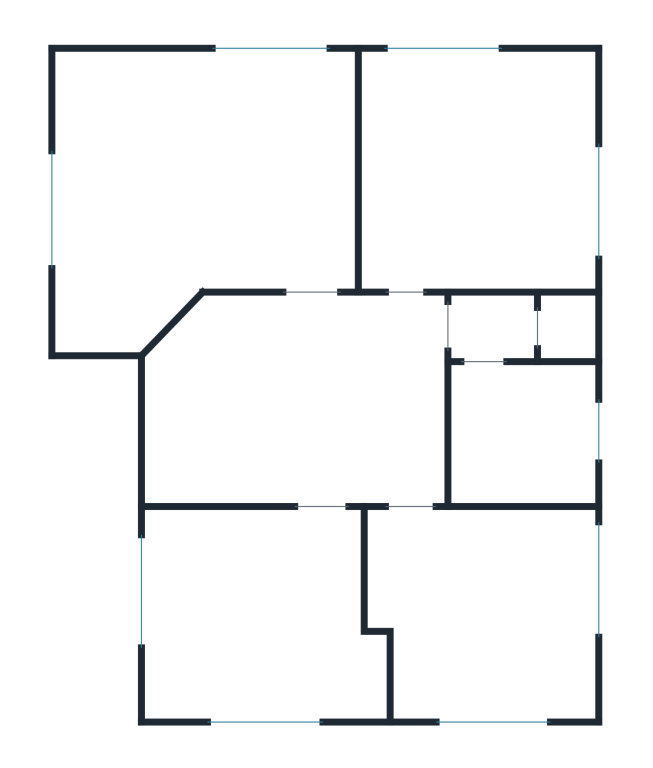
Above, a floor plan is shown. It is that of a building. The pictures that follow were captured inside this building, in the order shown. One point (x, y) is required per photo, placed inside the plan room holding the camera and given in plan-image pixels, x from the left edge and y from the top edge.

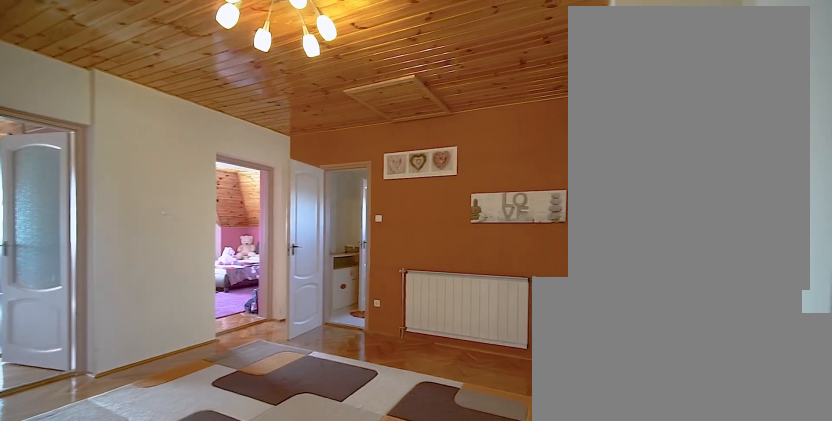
(363, 393)
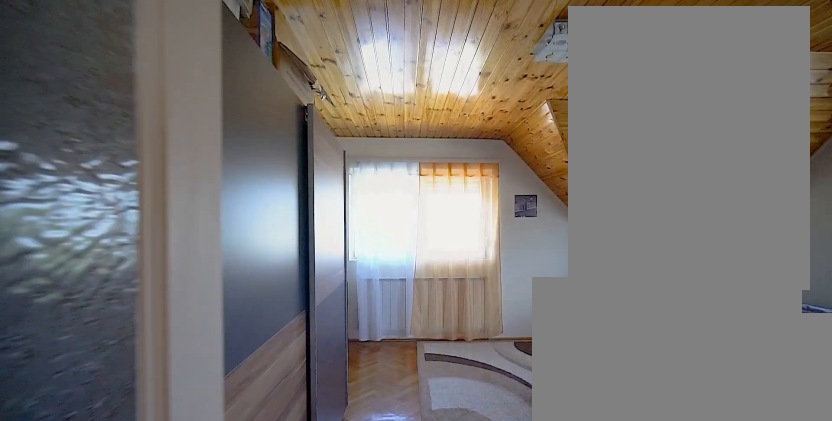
(256, 624)
